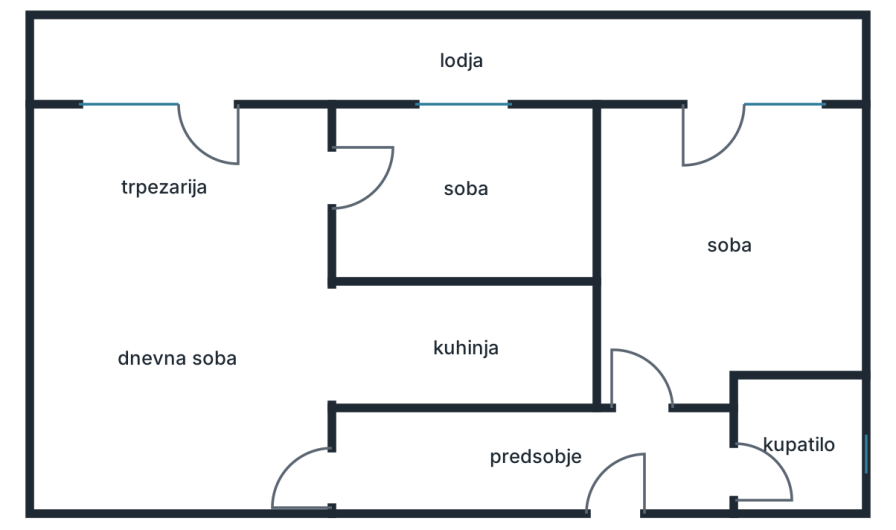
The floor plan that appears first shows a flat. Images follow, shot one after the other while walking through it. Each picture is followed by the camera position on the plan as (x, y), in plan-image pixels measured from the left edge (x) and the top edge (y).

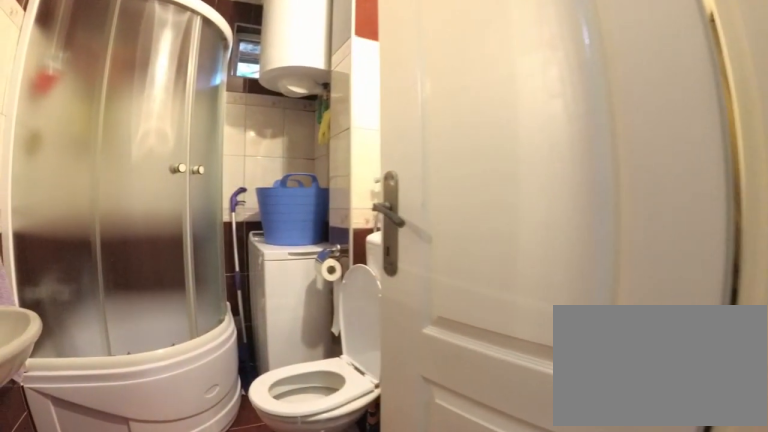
(682, 457)
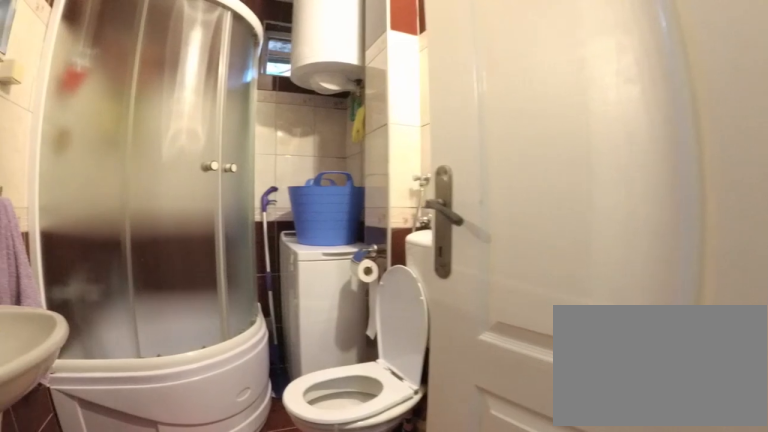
(689, 458)
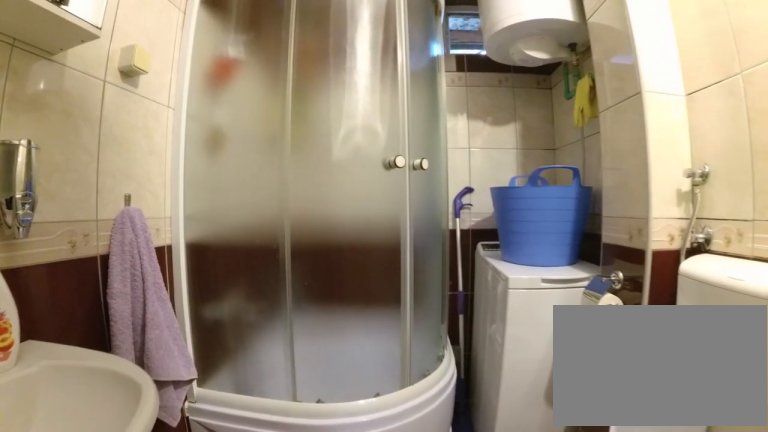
(735, 458)
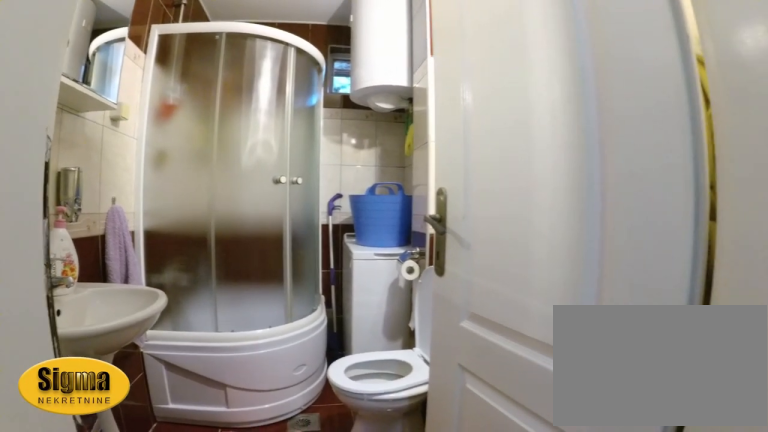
(669, 456)
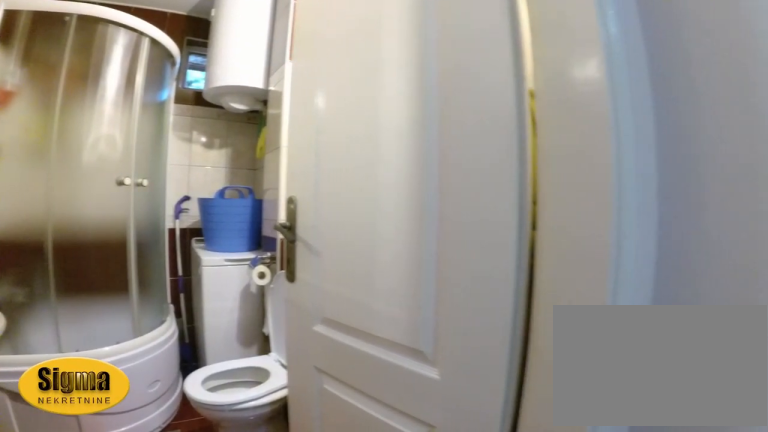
(652, 449)
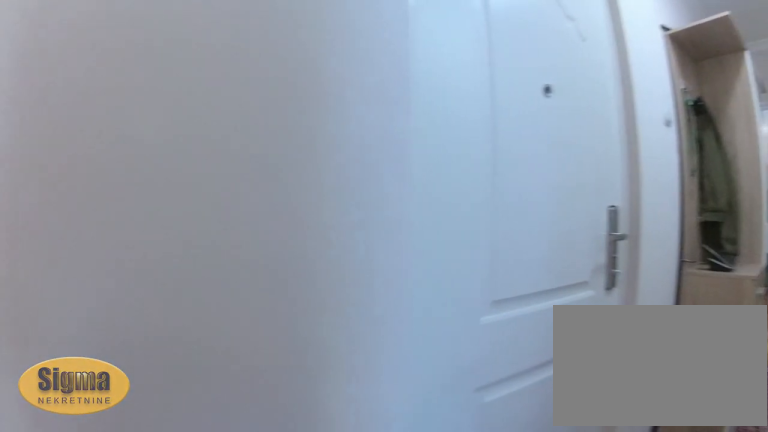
(685, 442)
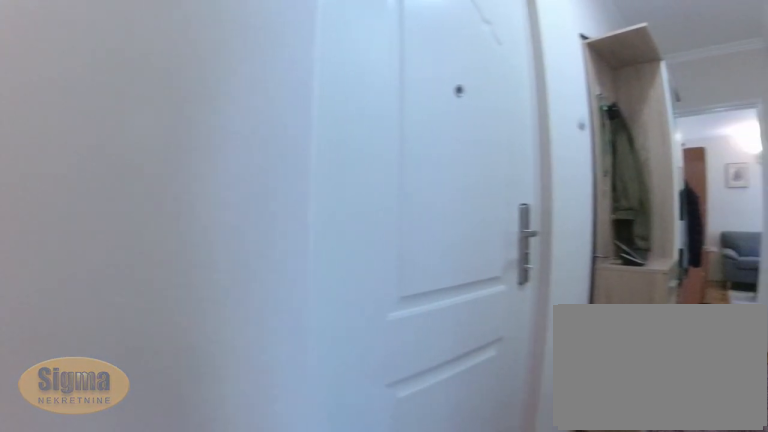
(688, 445)
